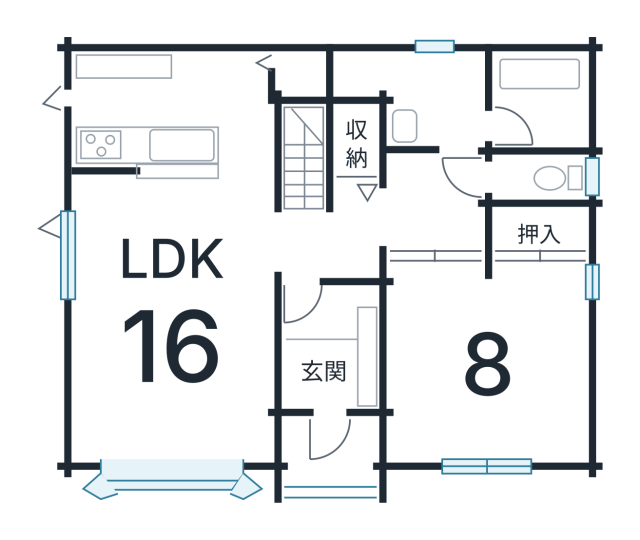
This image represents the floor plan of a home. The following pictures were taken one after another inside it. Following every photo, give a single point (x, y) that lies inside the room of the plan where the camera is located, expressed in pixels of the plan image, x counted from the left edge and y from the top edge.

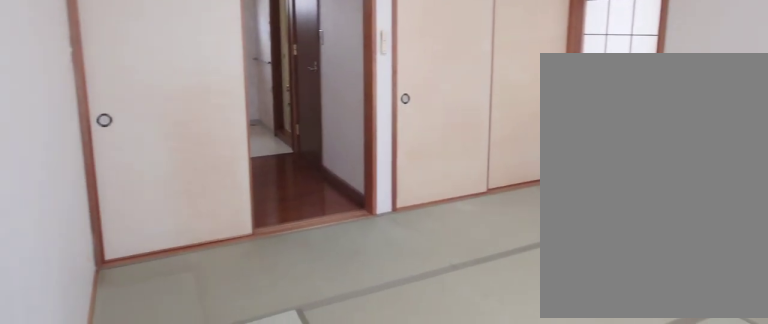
(486, 367)
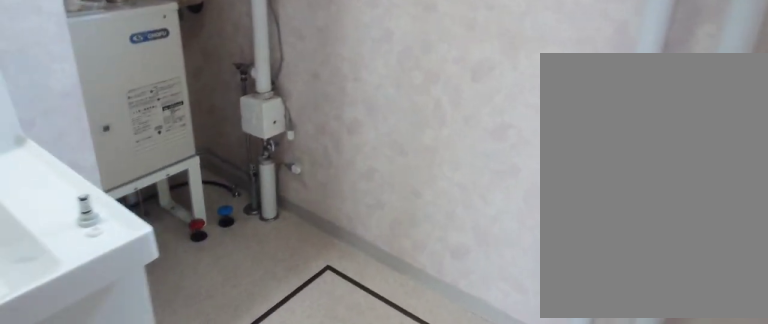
(427, 106)
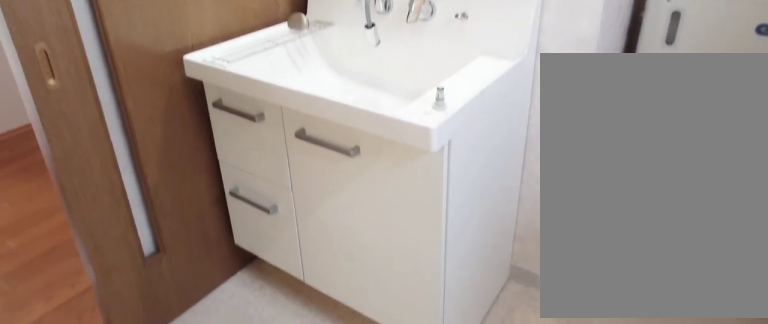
(427, 106)
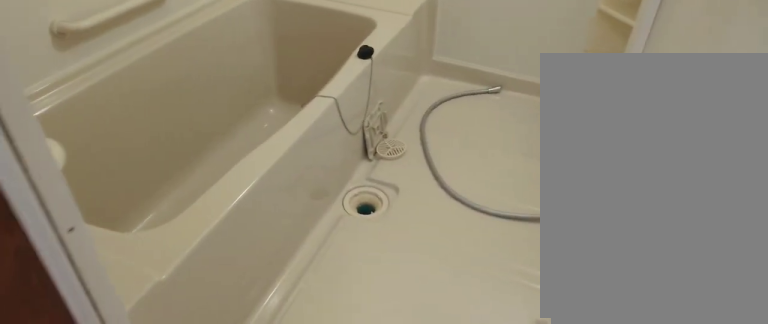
(539, 114)
